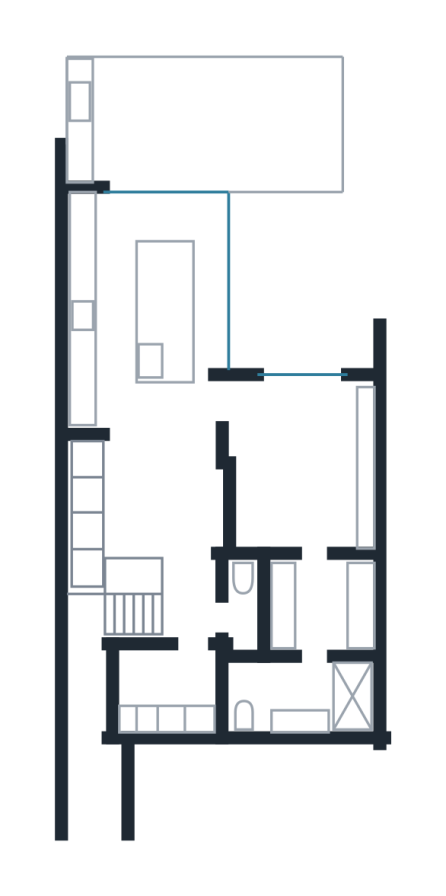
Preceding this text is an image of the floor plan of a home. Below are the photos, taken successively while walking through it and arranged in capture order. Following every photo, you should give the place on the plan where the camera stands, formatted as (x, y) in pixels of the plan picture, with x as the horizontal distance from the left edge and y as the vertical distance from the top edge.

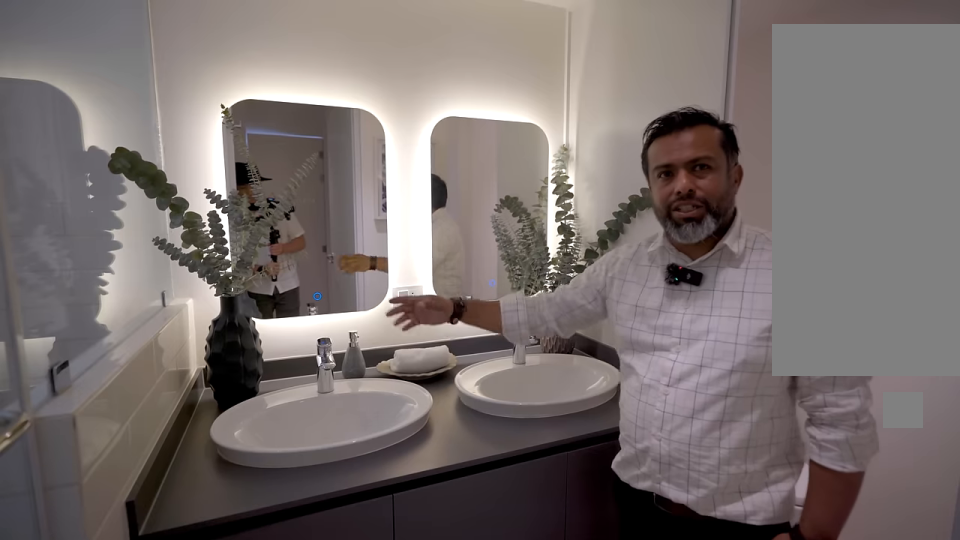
(307, 677)
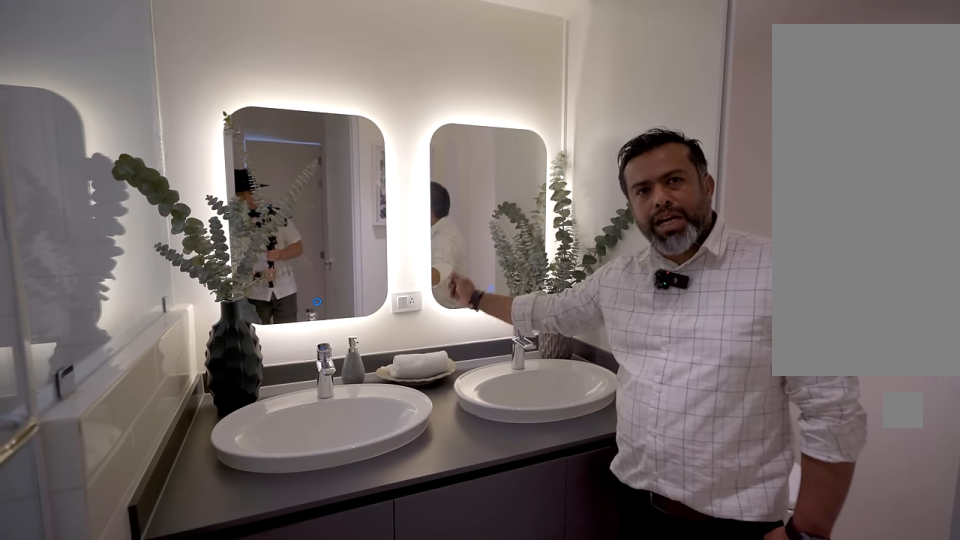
(307, 677)
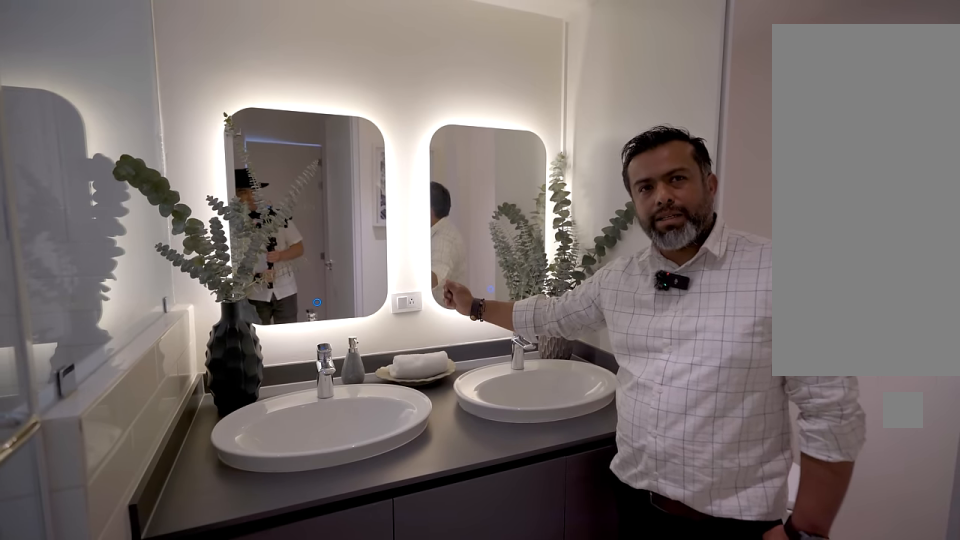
(307, 677)
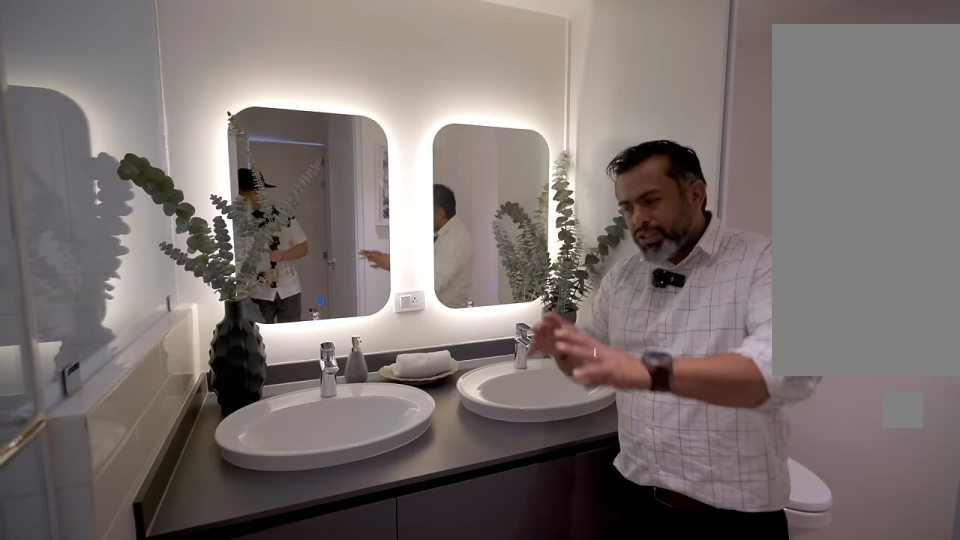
(308, 679)
